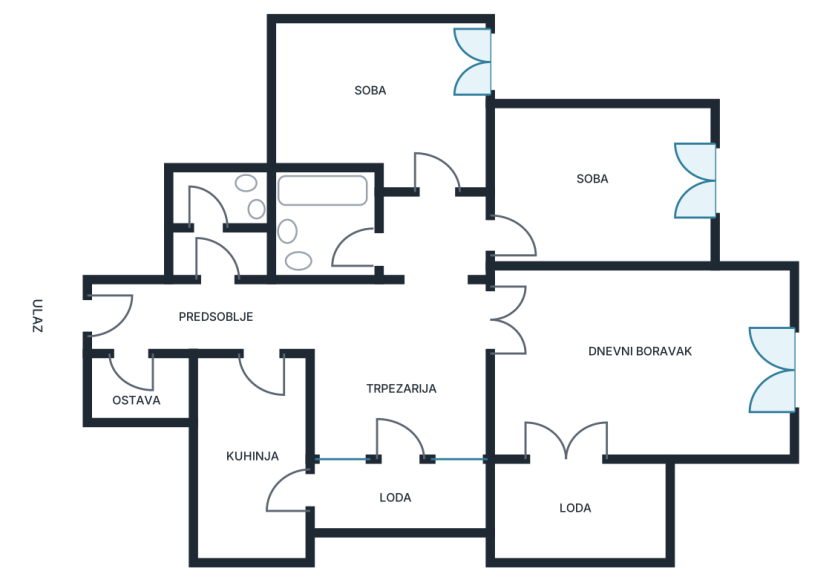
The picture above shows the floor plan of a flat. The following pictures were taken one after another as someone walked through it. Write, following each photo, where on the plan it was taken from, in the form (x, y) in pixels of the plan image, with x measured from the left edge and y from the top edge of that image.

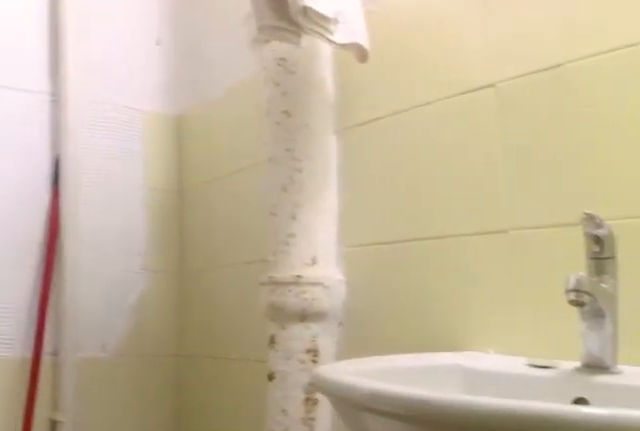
(217, 267)
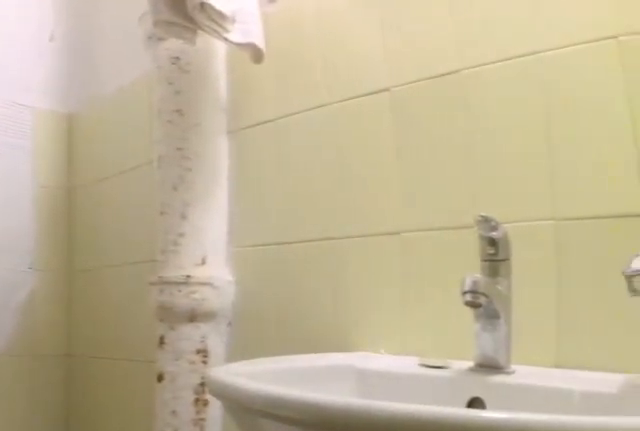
(218, 260)
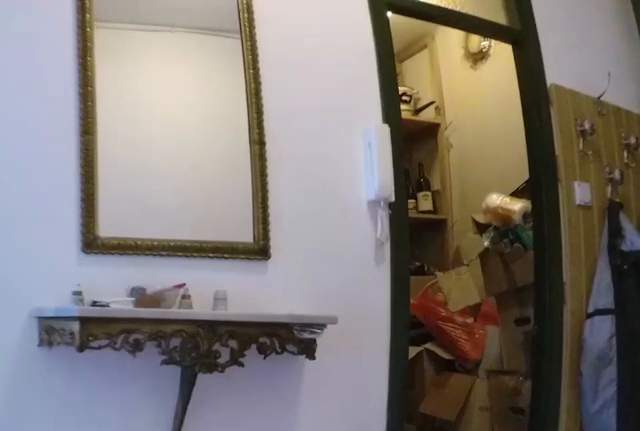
(218, 265)
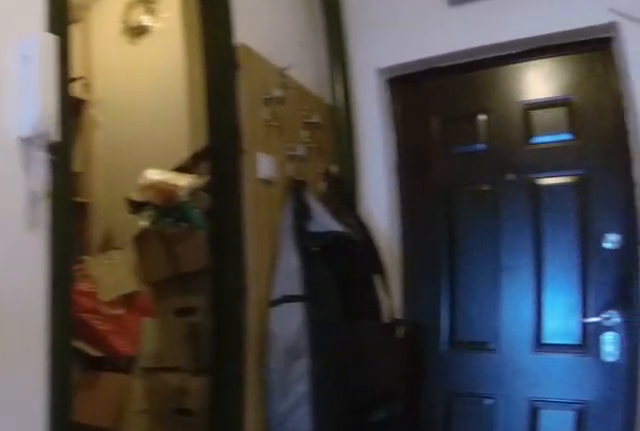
(227, 301)
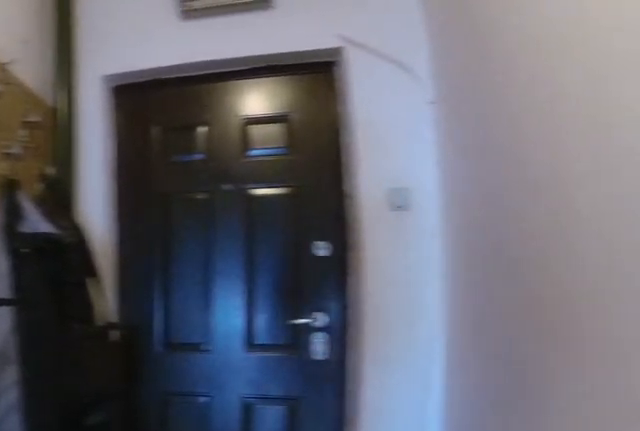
(236, 311)
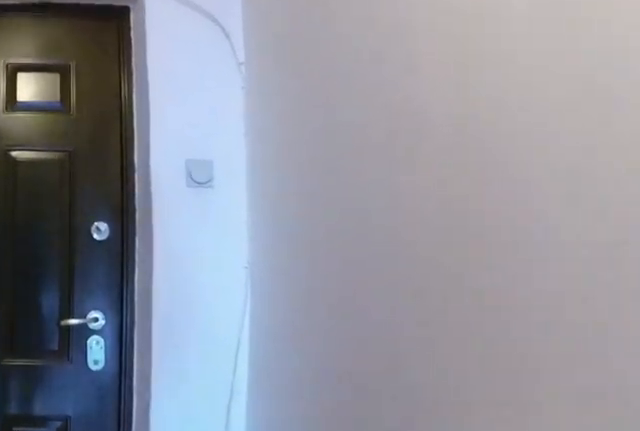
(167, 318)
